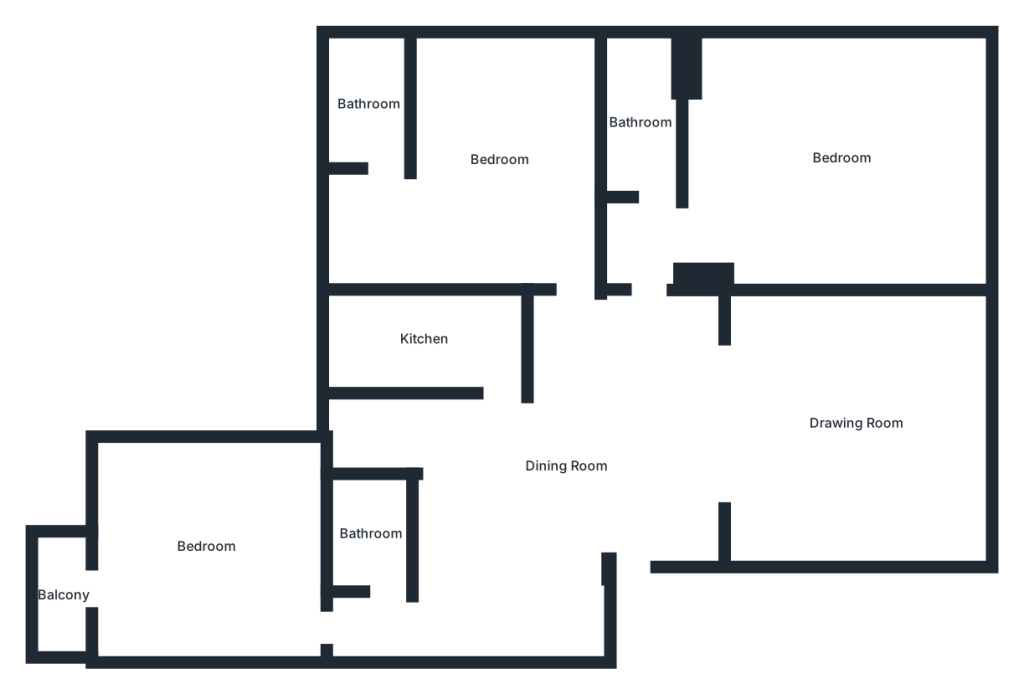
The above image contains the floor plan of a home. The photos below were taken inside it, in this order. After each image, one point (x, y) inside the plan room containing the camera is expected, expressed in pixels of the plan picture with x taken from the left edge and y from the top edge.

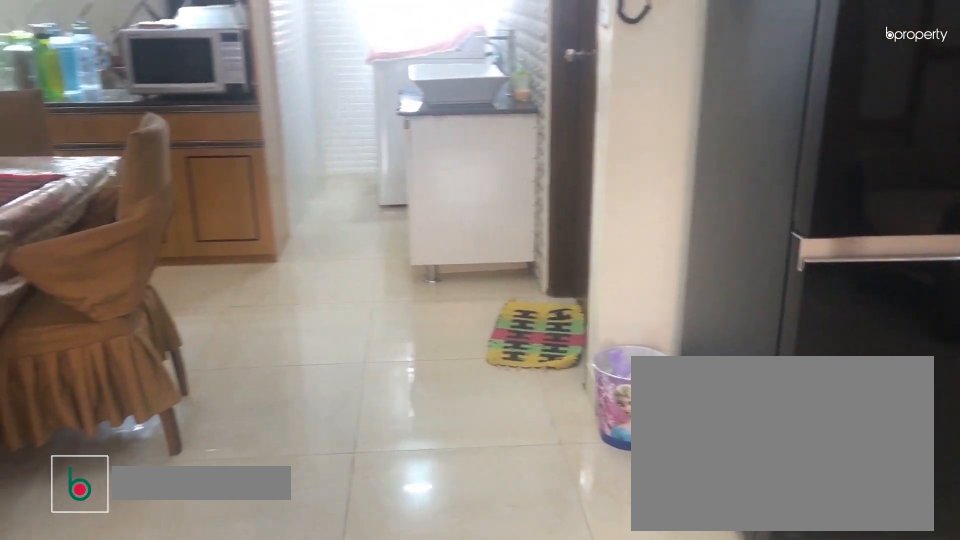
(566, 468)
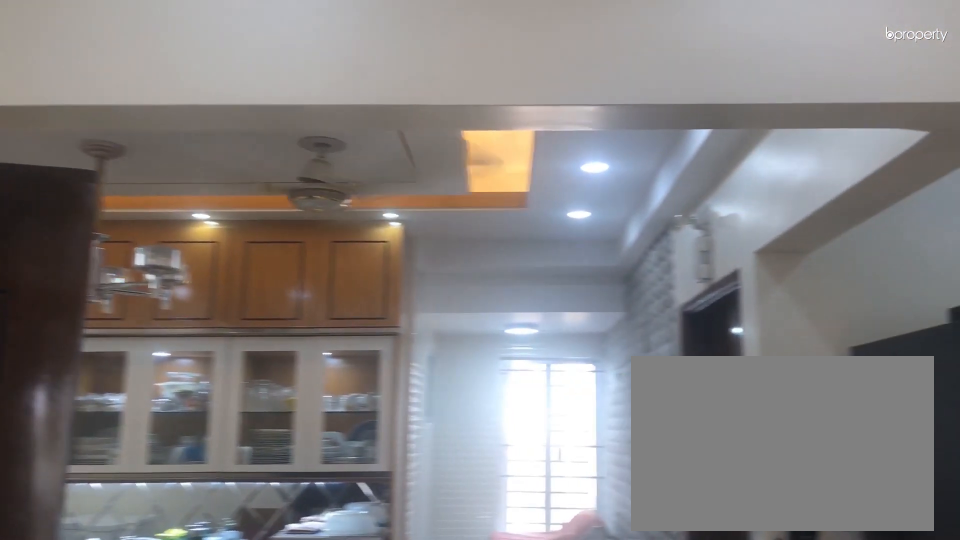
(565, 466)
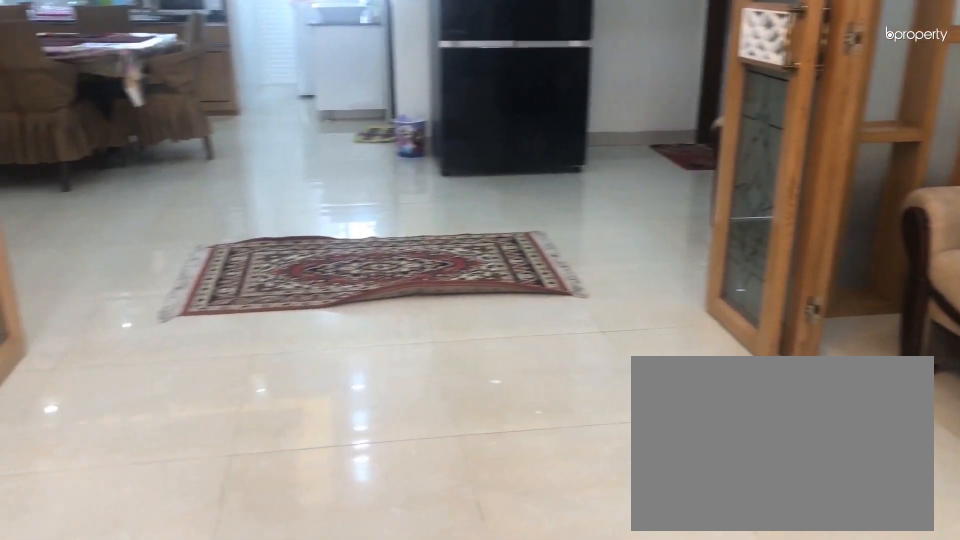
(856, 421)
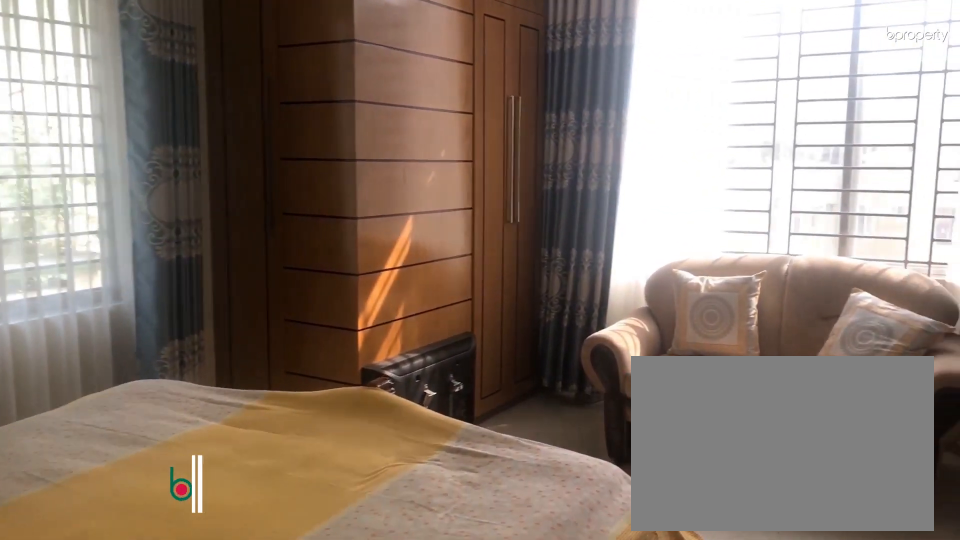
(767, 230)
